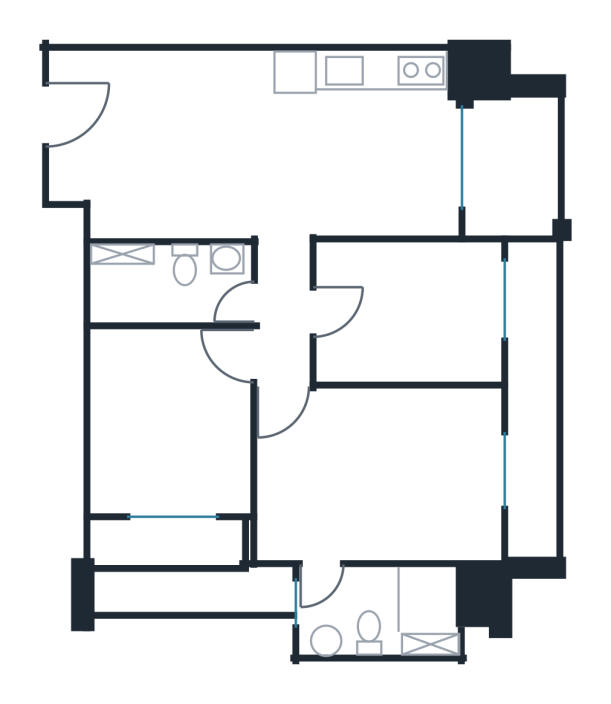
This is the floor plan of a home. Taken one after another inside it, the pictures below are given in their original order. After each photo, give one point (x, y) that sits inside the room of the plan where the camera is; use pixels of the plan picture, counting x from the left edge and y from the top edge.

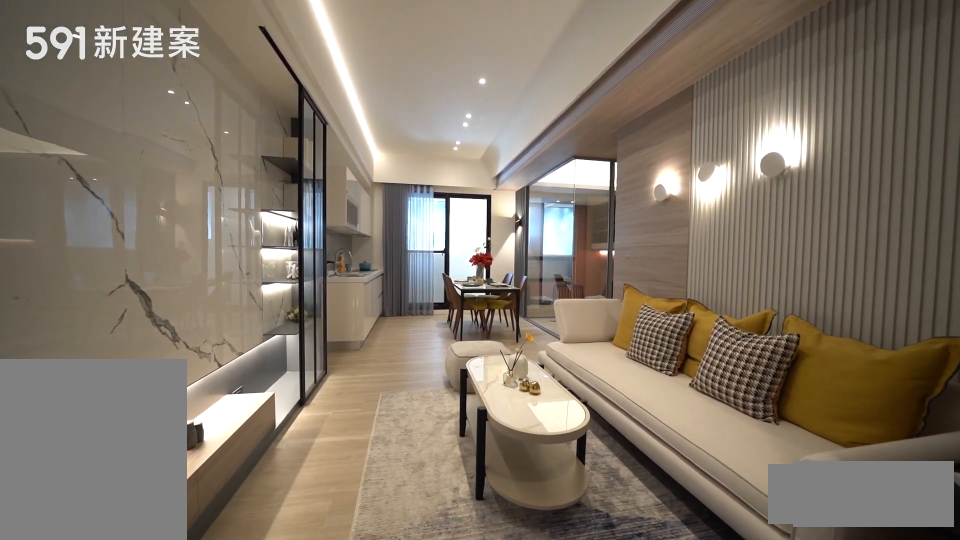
(157, 138)
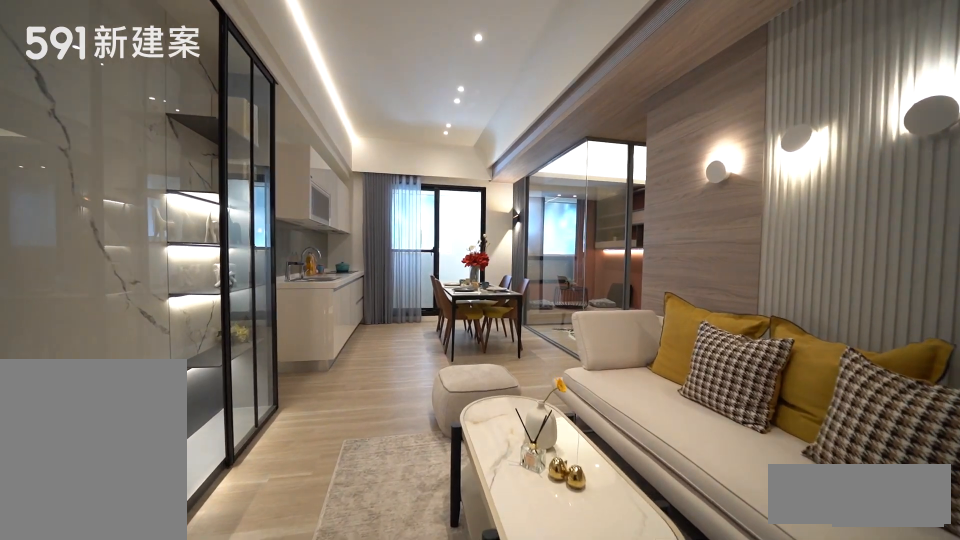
(157, 138)
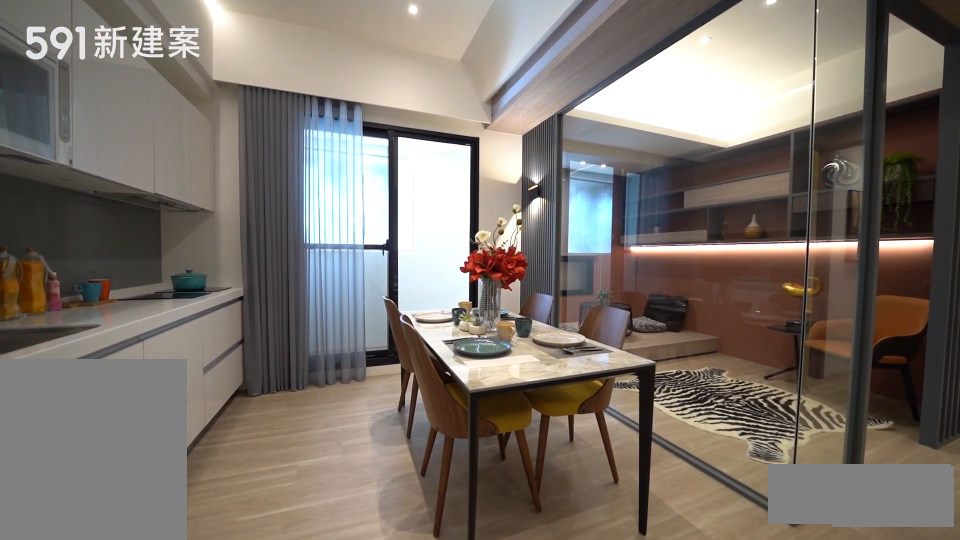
(383, 177)
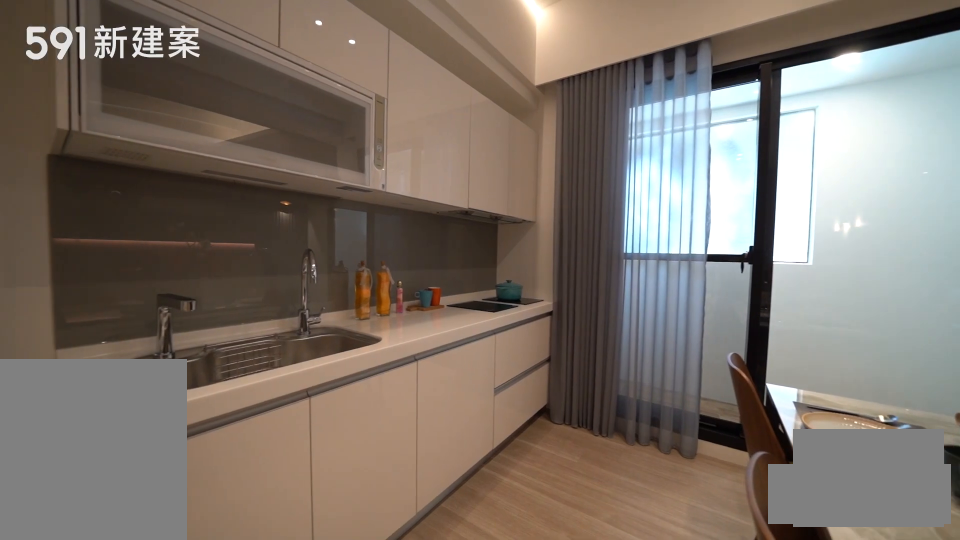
(362, 91)
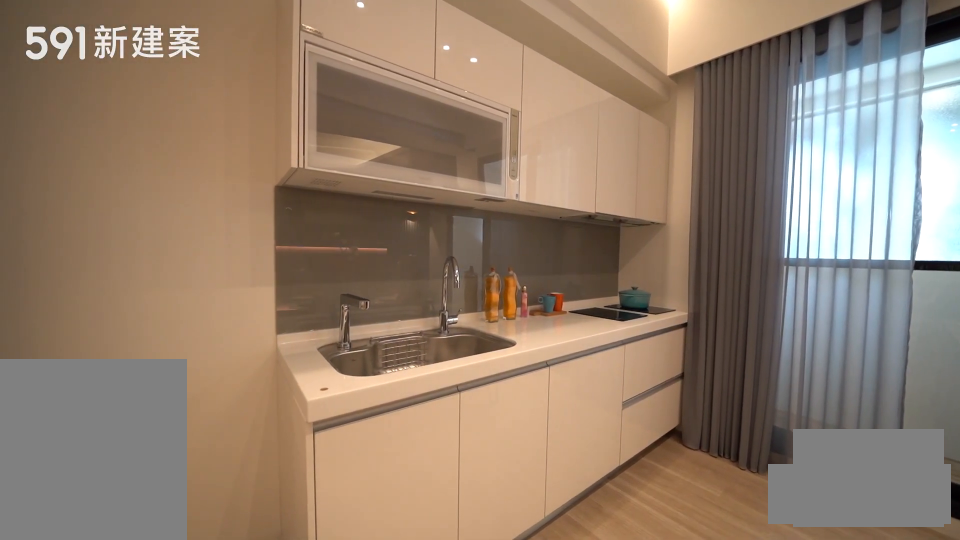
(362, 91)
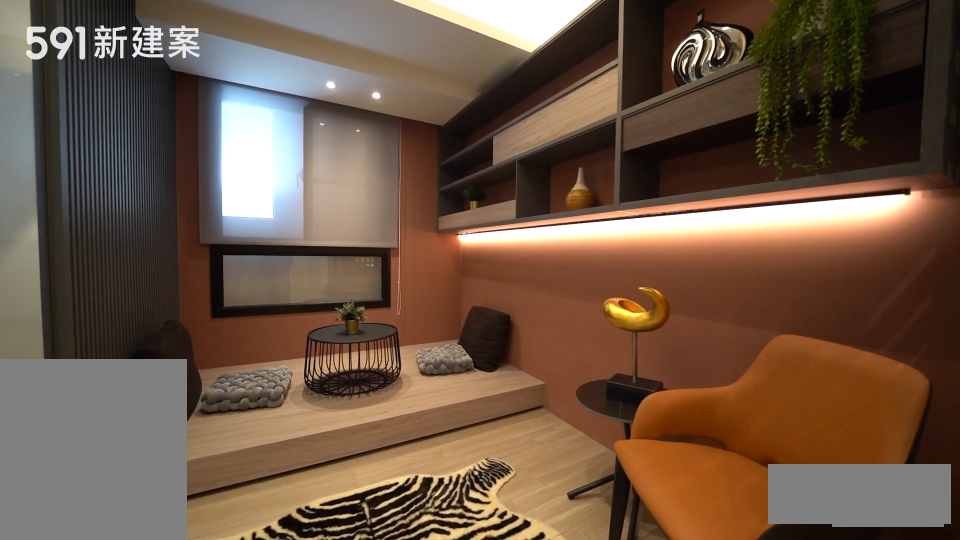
(411, 312)
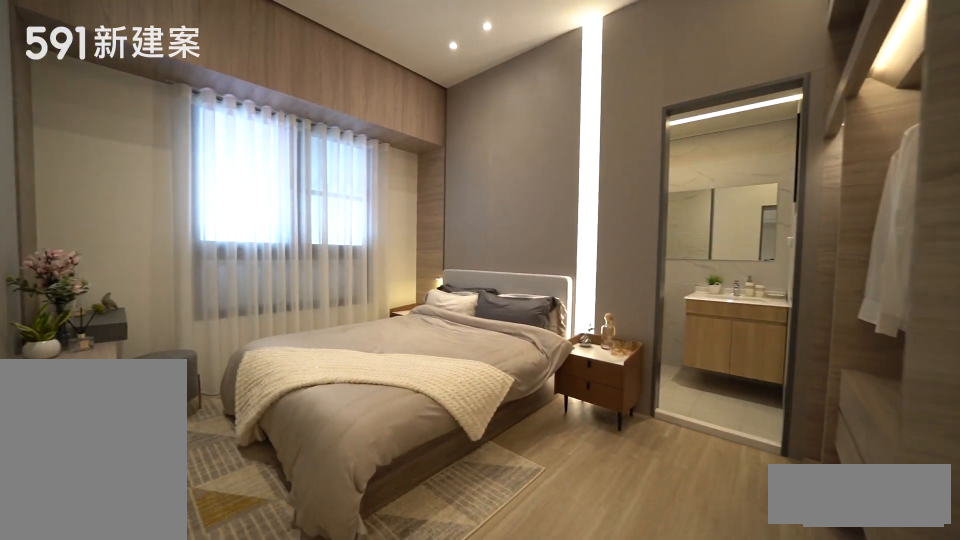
(382, 473)
